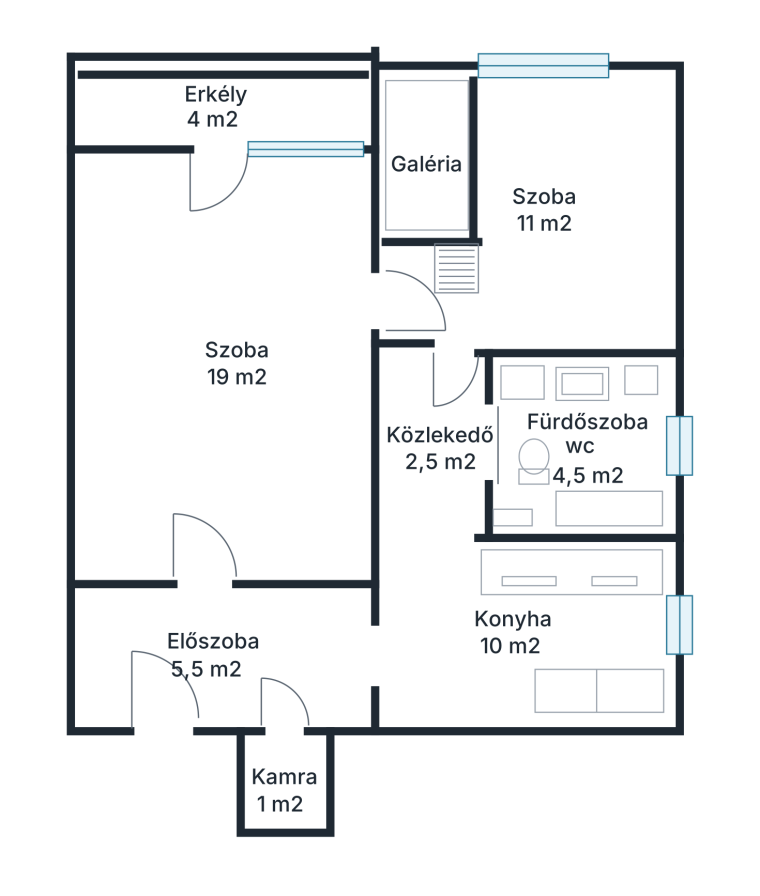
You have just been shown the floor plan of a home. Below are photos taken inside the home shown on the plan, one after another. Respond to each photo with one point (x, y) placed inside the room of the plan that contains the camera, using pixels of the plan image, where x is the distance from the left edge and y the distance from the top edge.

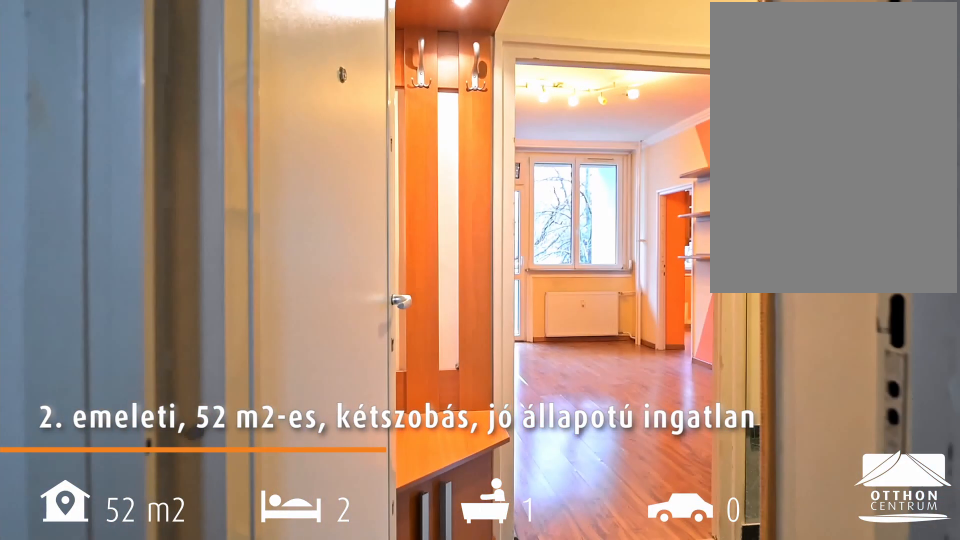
(205, 651)
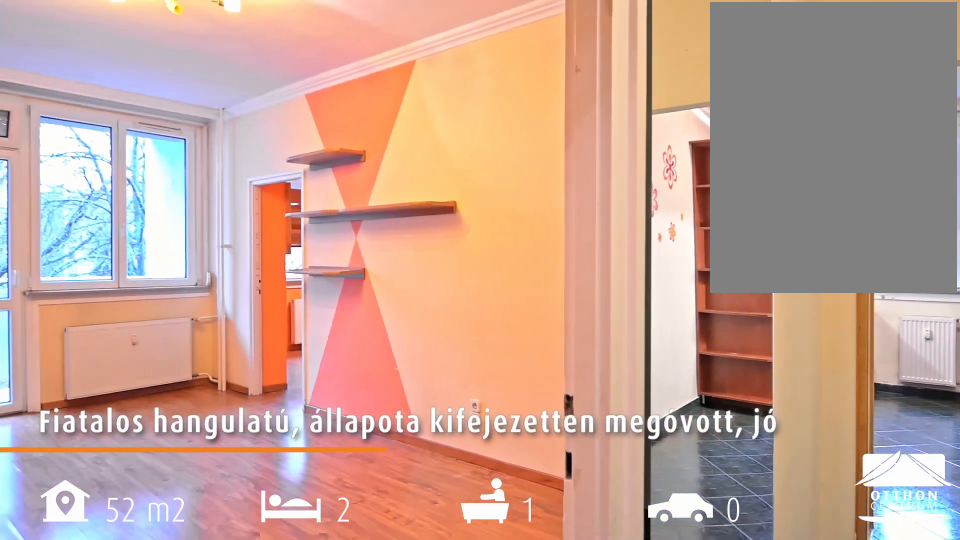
(205, 651)
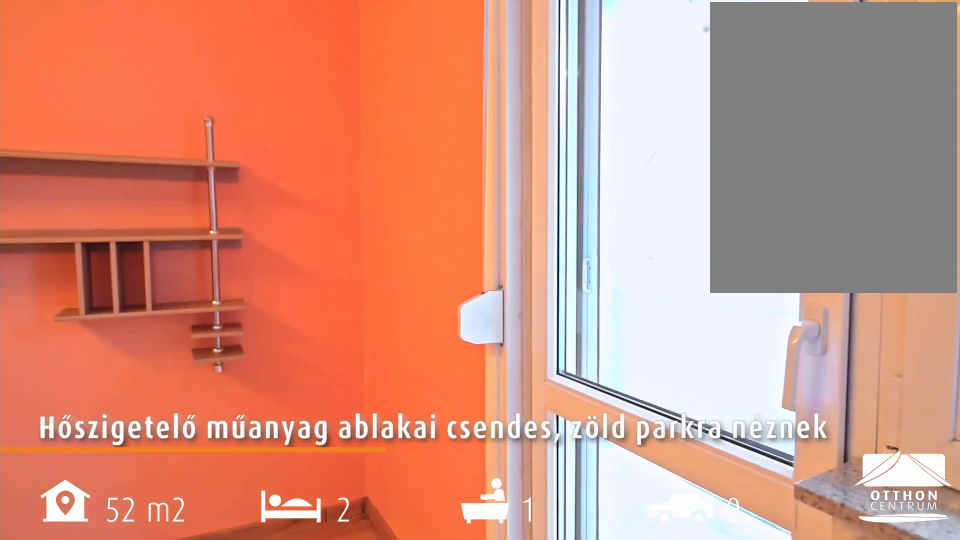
(236, 358)
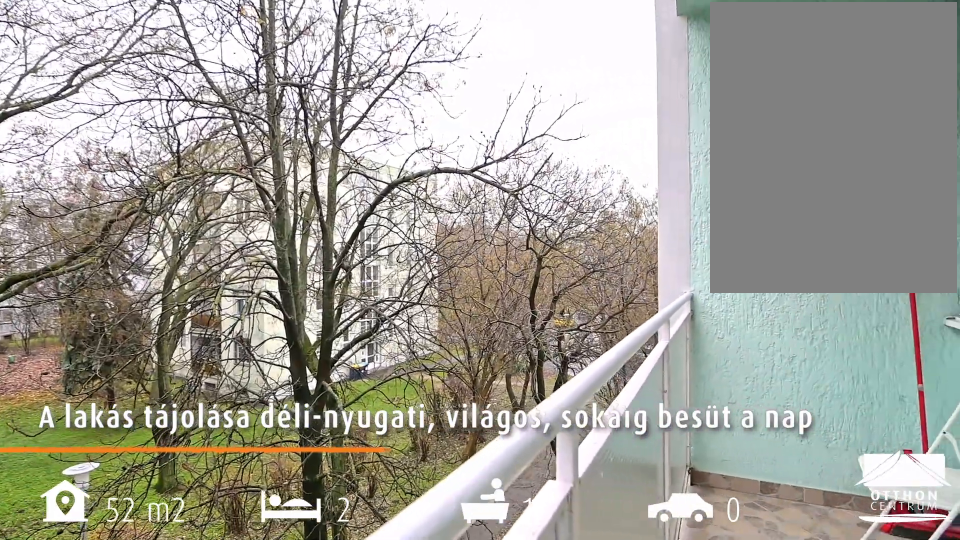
(220, 102)
